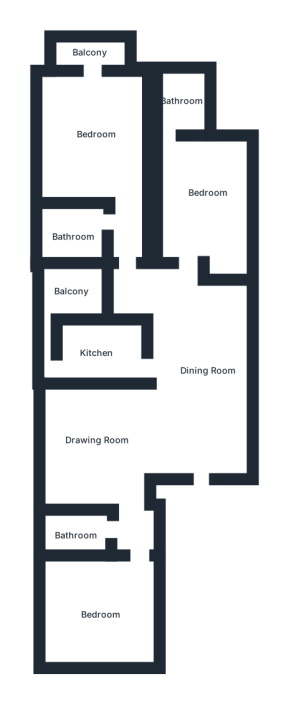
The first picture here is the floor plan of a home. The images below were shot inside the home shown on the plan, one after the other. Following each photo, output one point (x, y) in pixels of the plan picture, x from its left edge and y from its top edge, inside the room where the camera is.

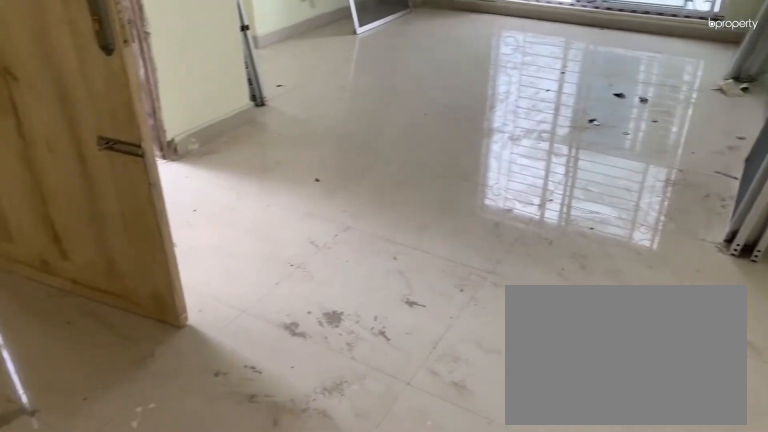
(198, 360)
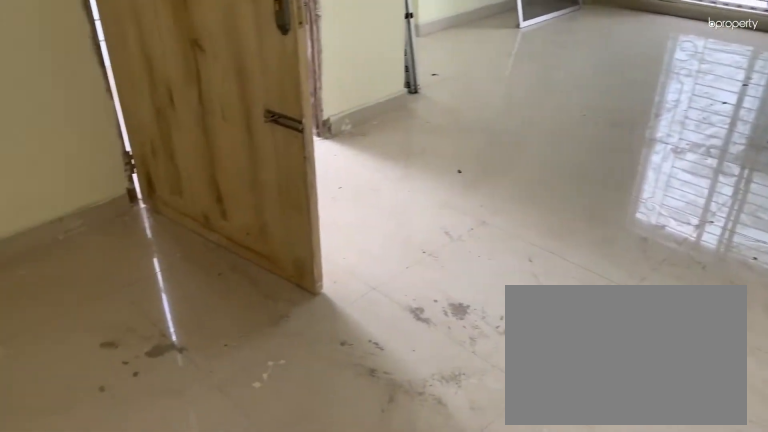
(198, 360)
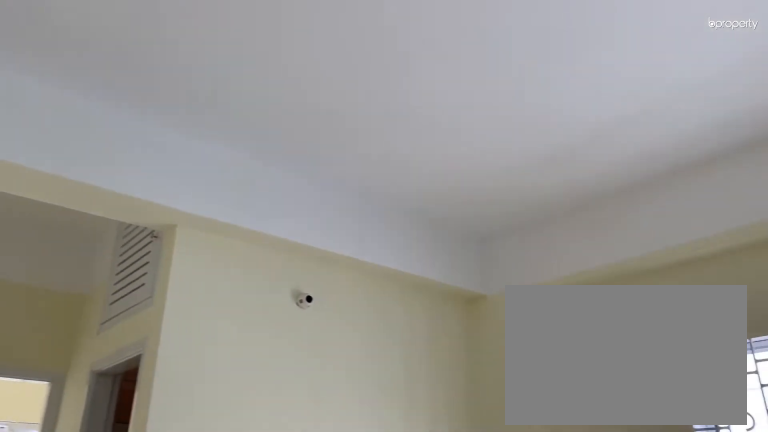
(91, 435)
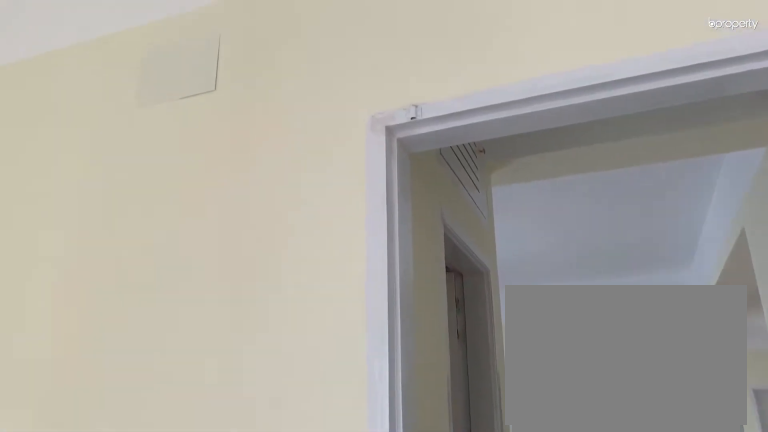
(99, 612)
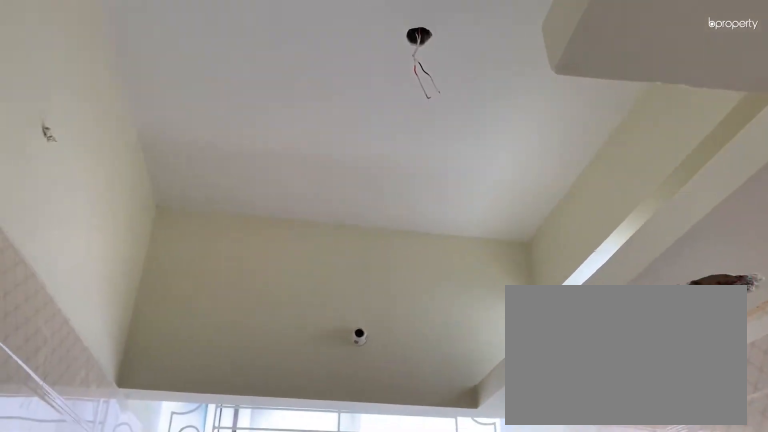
(100, 349)
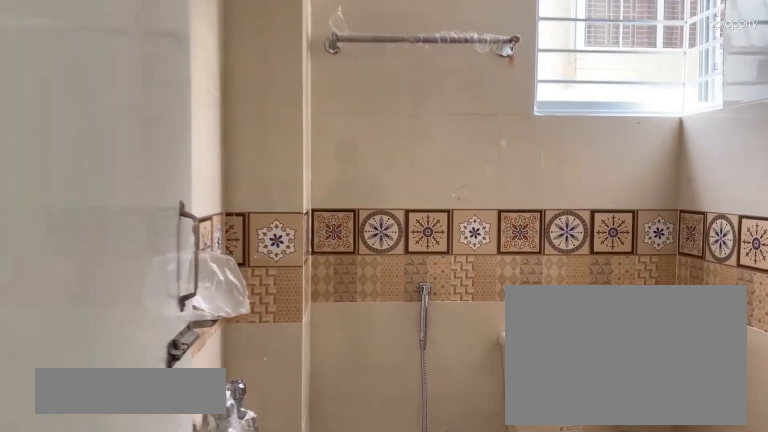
(181, 105)
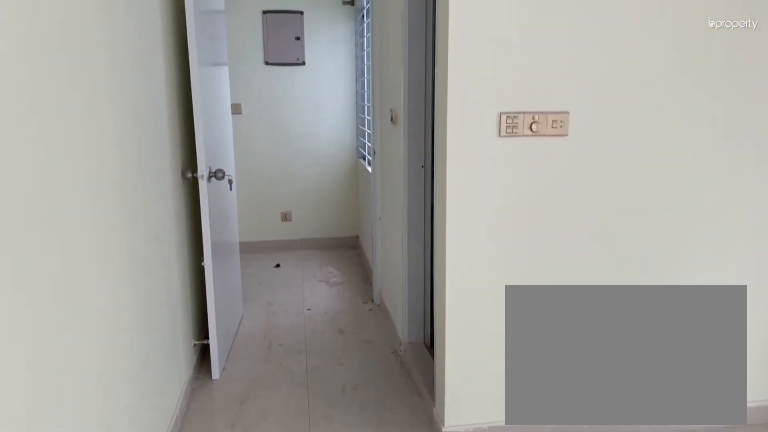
(88, 126)
